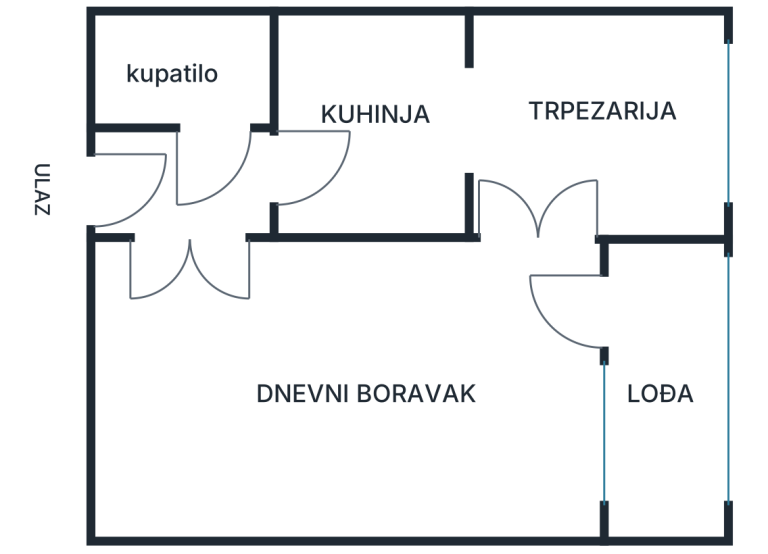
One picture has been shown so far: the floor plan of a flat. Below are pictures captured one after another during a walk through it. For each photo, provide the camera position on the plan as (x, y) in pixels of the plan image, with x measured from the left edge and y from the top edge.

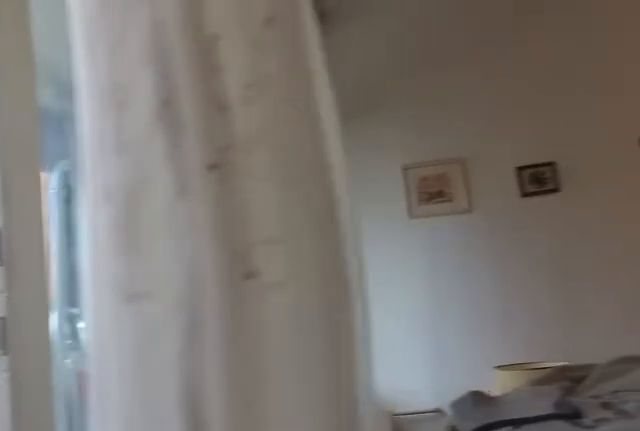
(583, 299)
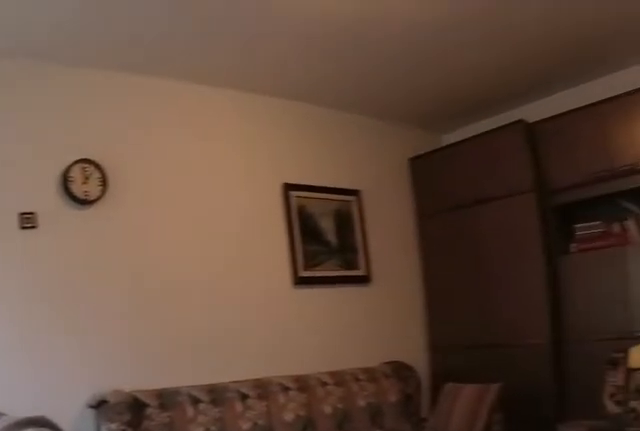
(587, 278)
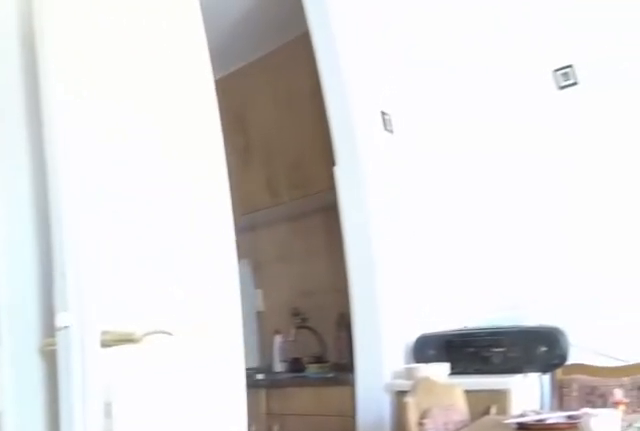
(573, 275)
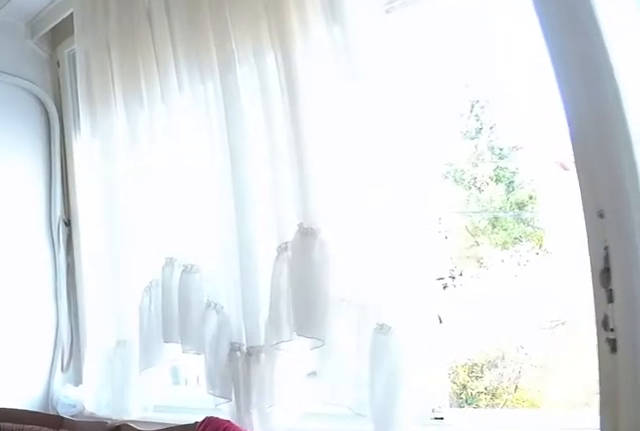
(532, 190)
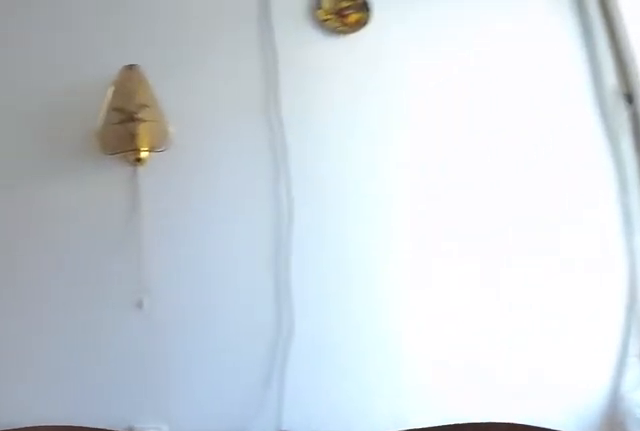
(610, 181)
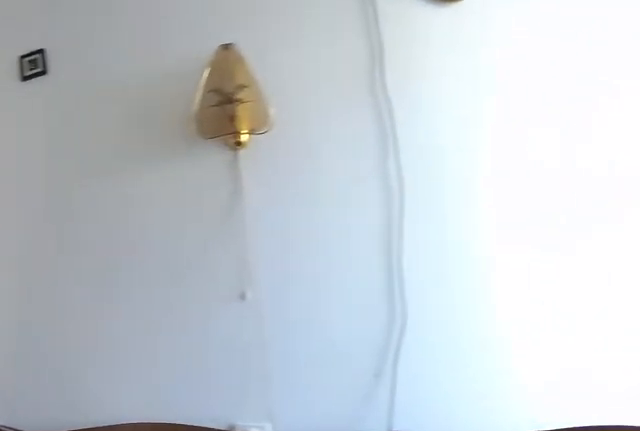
(622, 179)
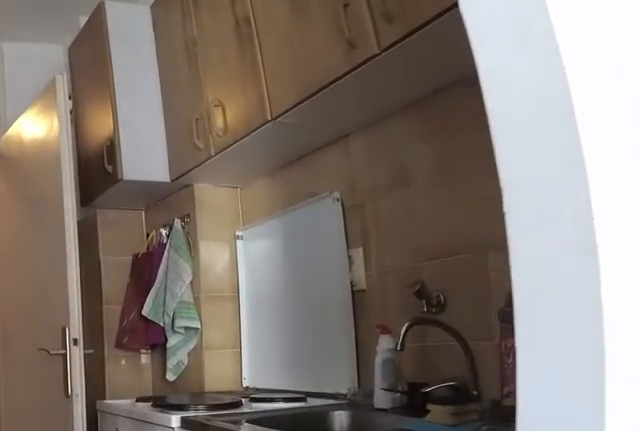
(532, 137)
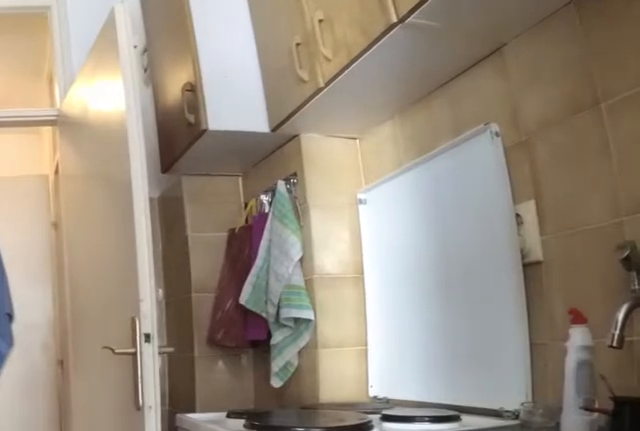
(484, 126)
